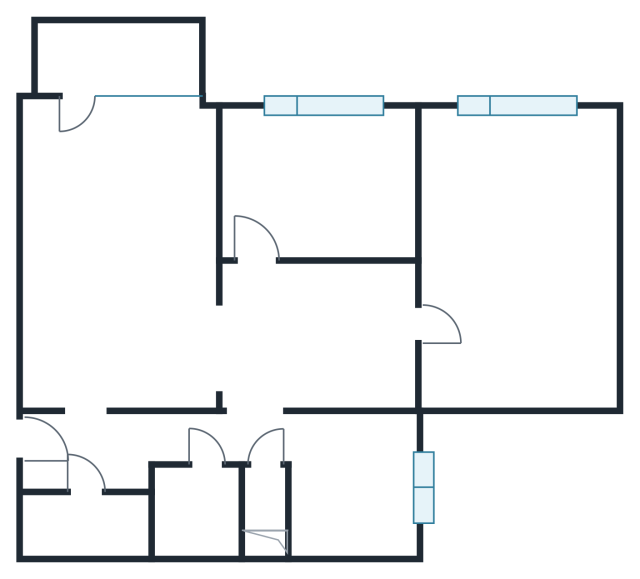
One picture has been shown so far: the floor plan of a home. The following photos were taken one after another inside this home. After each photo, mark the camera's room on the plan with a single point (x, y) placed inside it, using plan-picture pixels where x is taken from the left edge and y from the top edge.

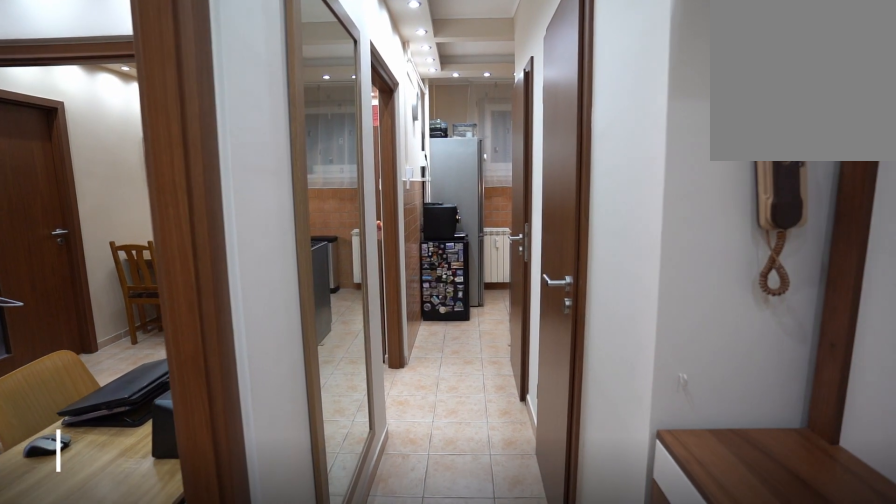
(108, 453)
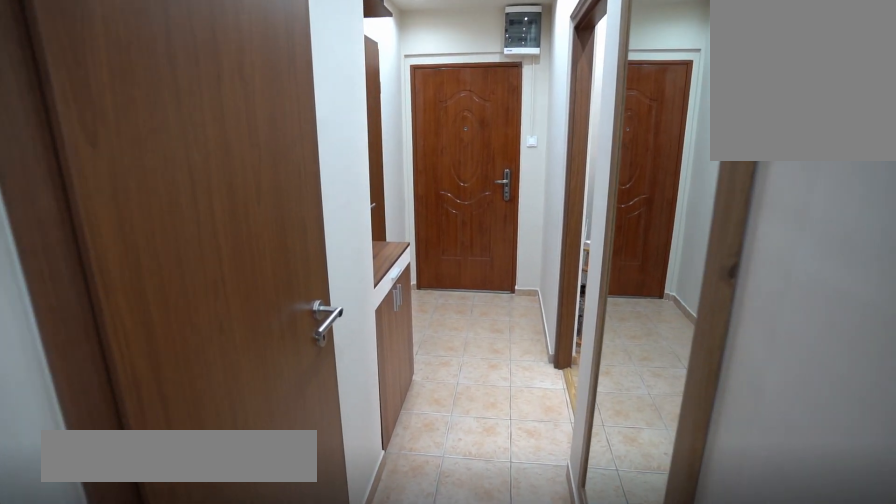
(108, 453)
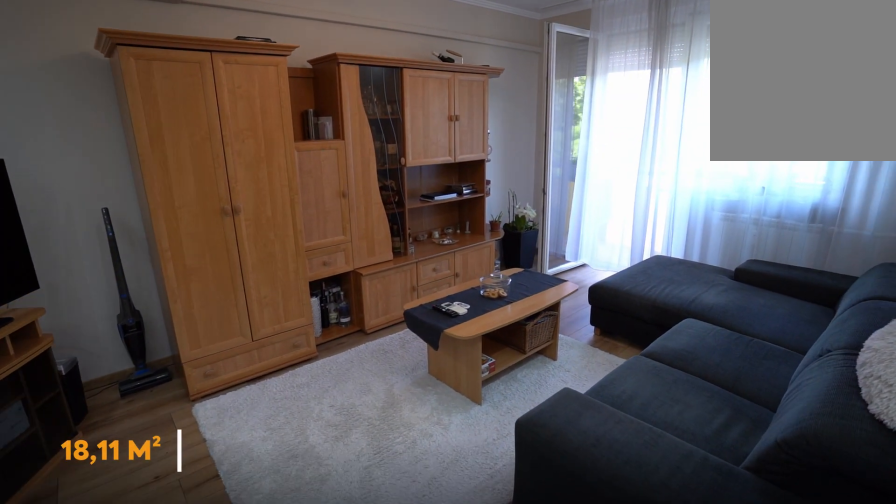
(108, 251)
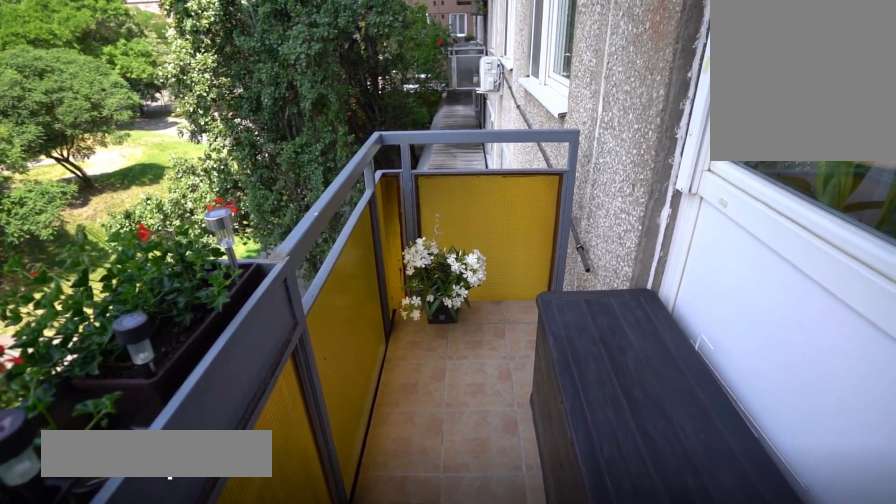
(108, 59)
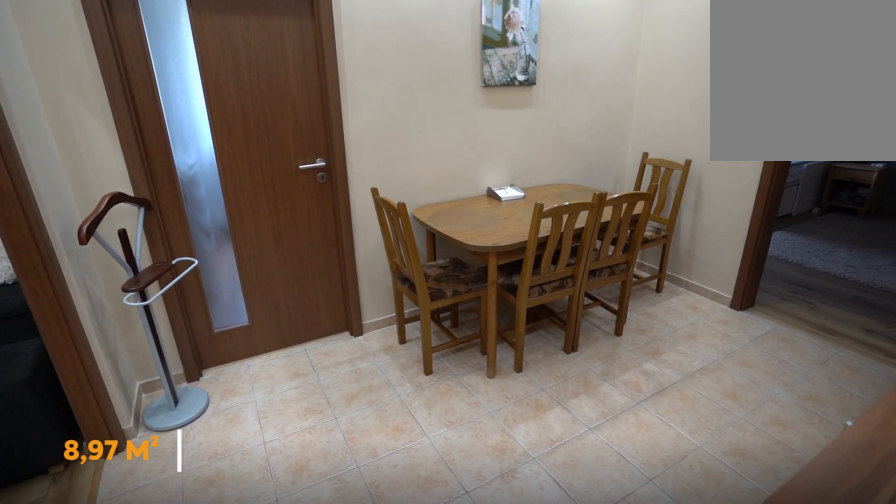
(320, 331)
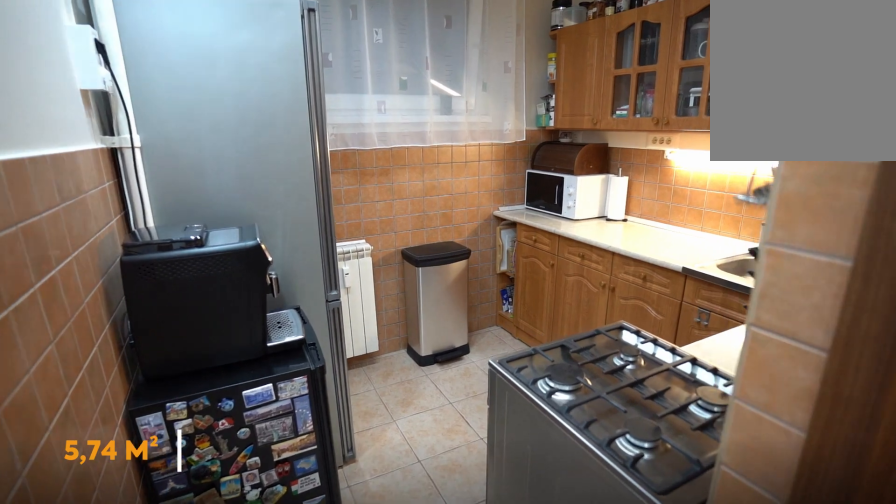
(351, 482)
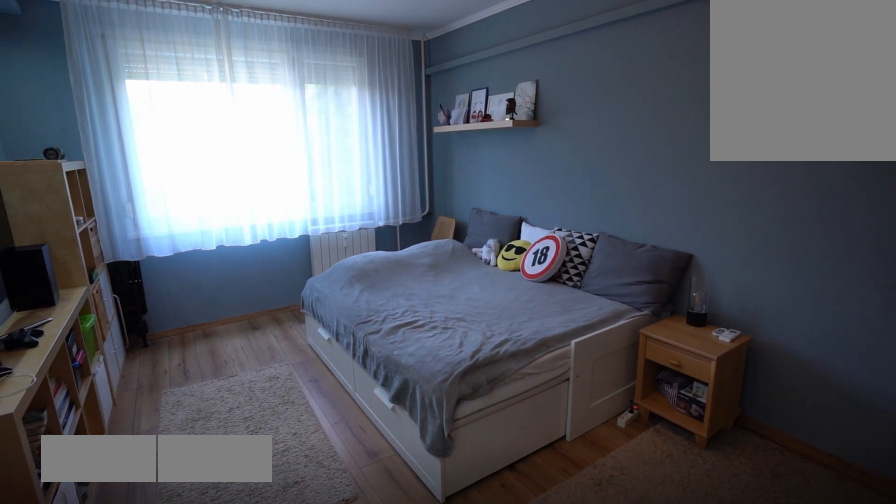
(525, 273)
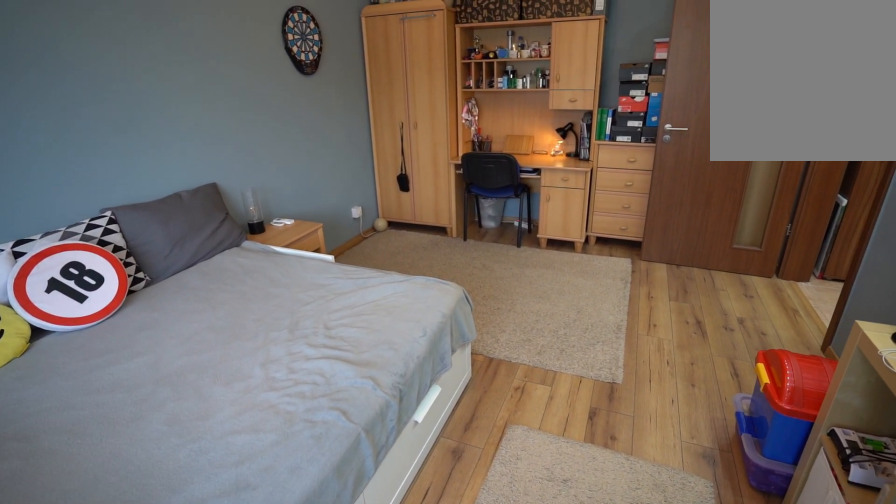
(525, 273)
